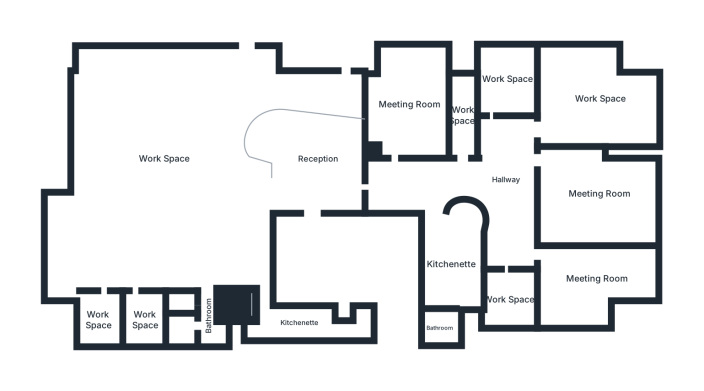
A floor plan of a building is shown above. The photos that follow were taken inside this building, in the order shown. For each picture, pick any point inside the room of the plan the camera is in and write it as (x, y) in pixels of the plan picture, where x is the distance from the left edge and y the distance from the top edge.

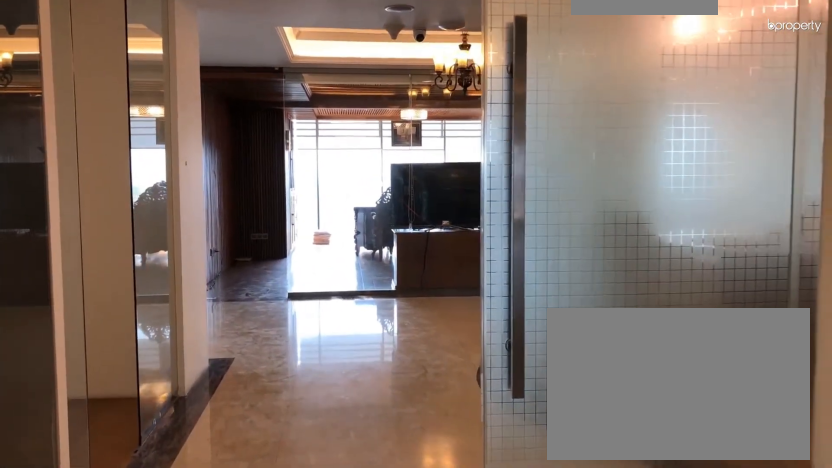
(395, 183)
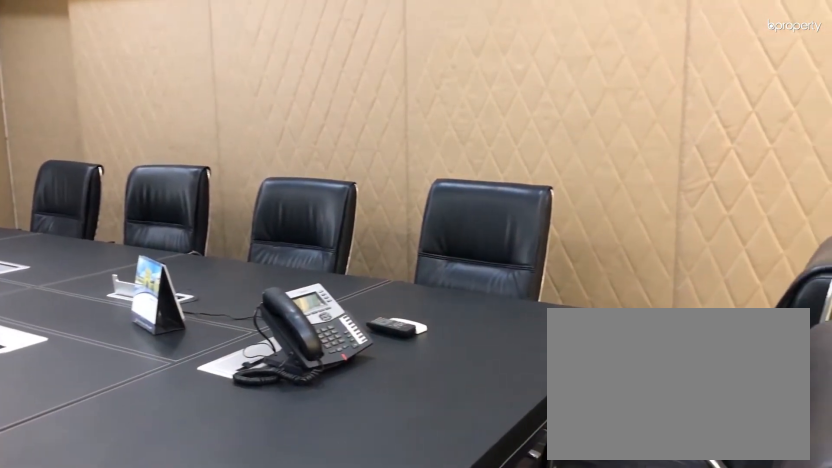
(411, 104)
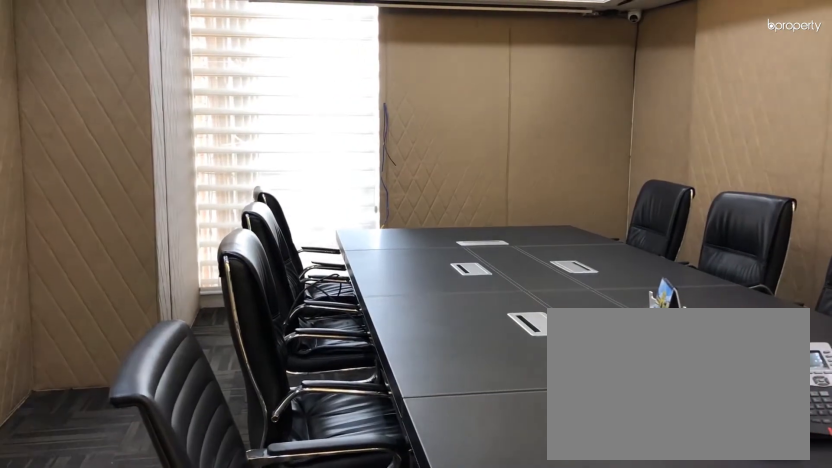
(411, 104)
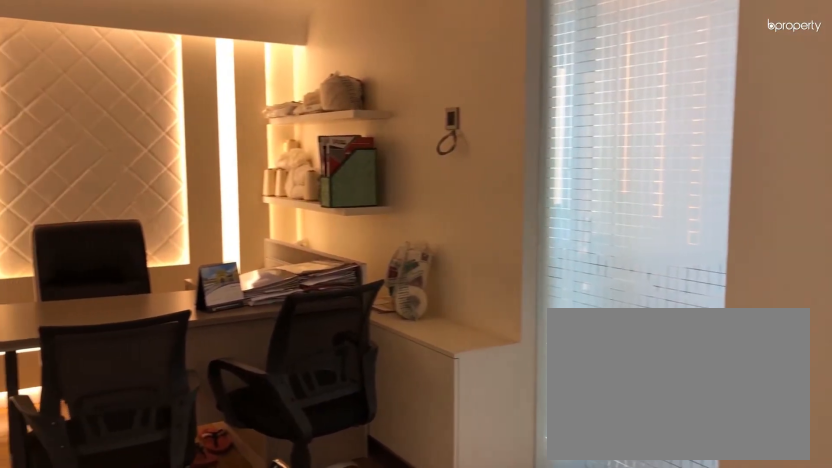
(463, 116)
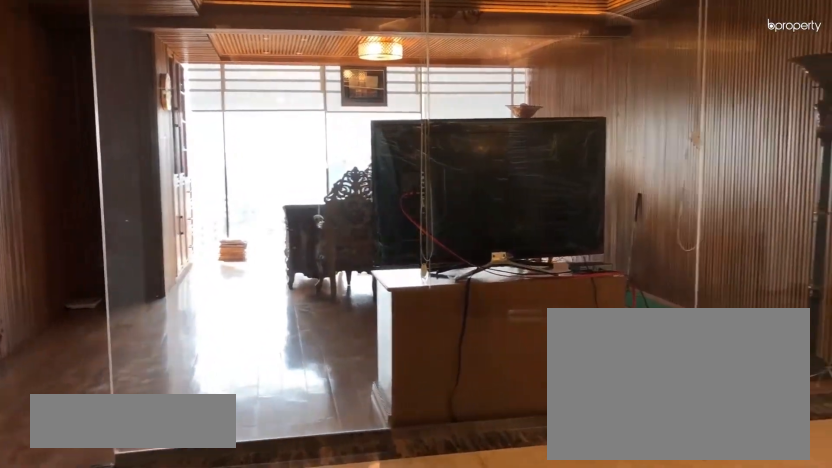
(505, 179)
